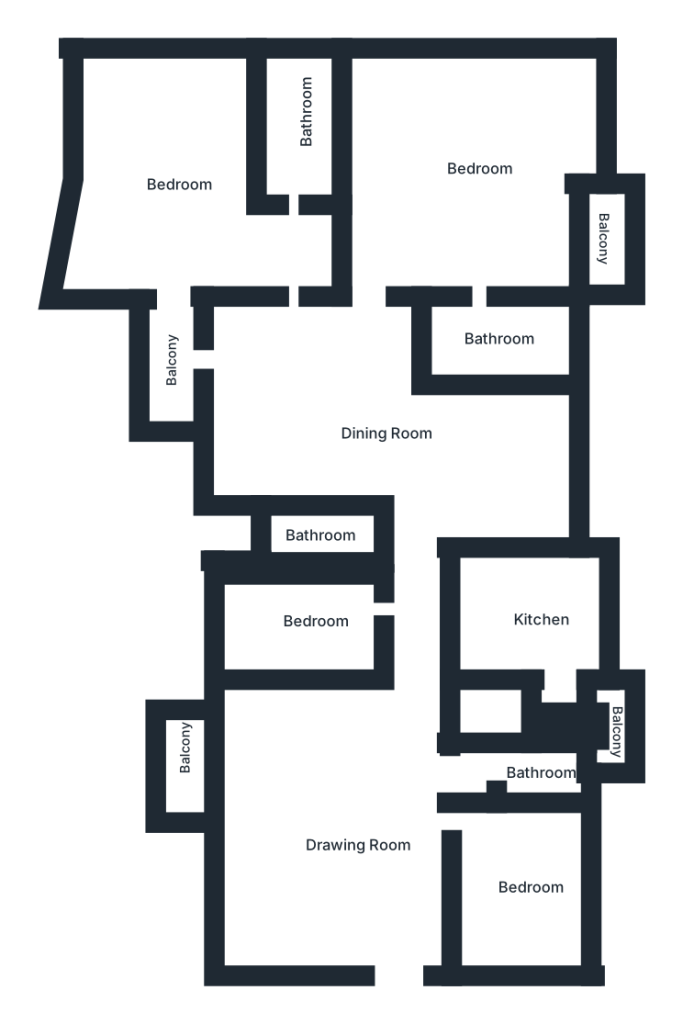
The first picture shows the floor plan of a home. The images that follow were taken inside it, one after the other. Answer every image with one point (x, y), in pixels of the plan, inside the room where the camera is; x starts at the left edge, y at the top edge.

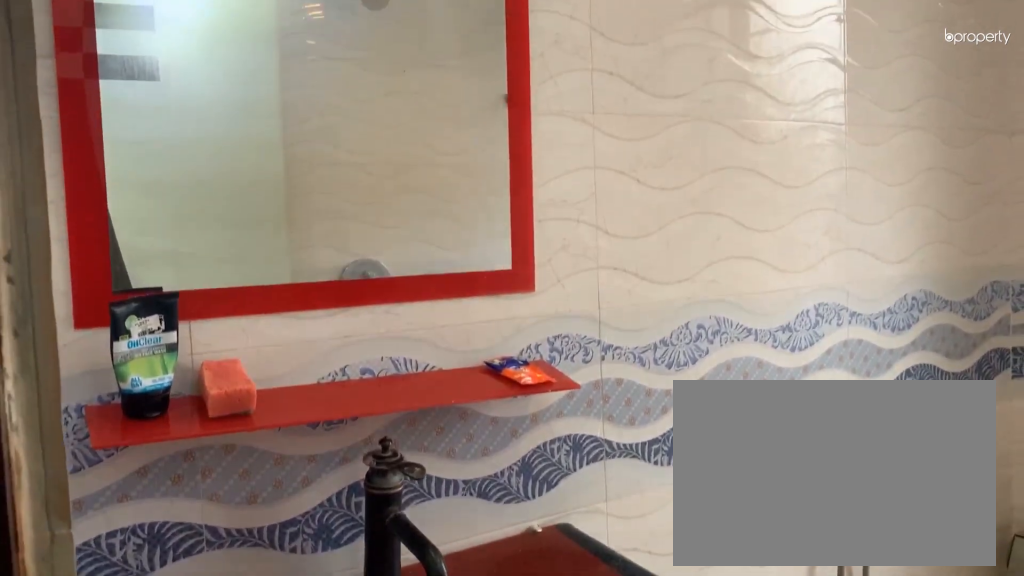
(543, 773)
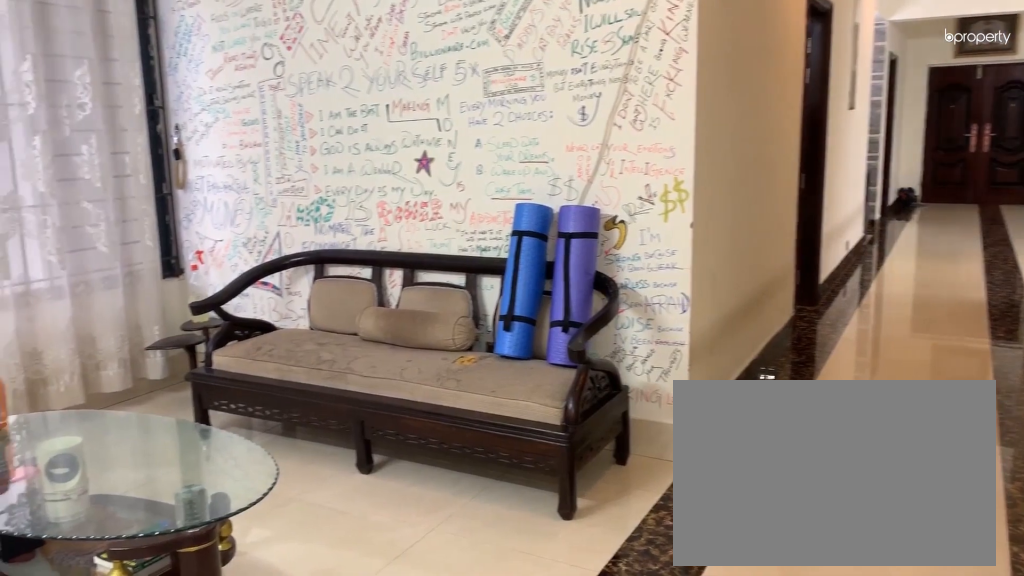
(367, 405)
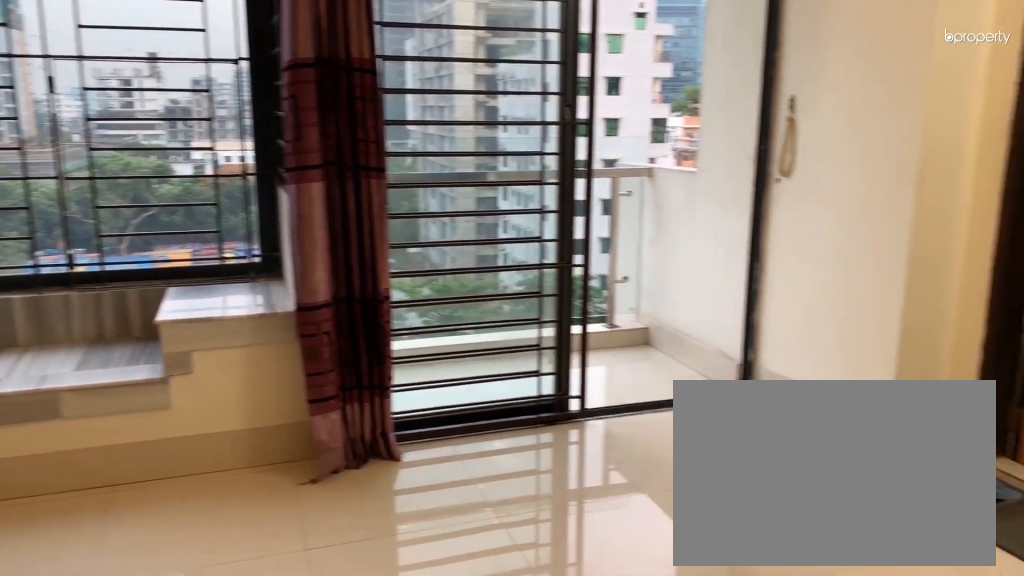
(473, 168)
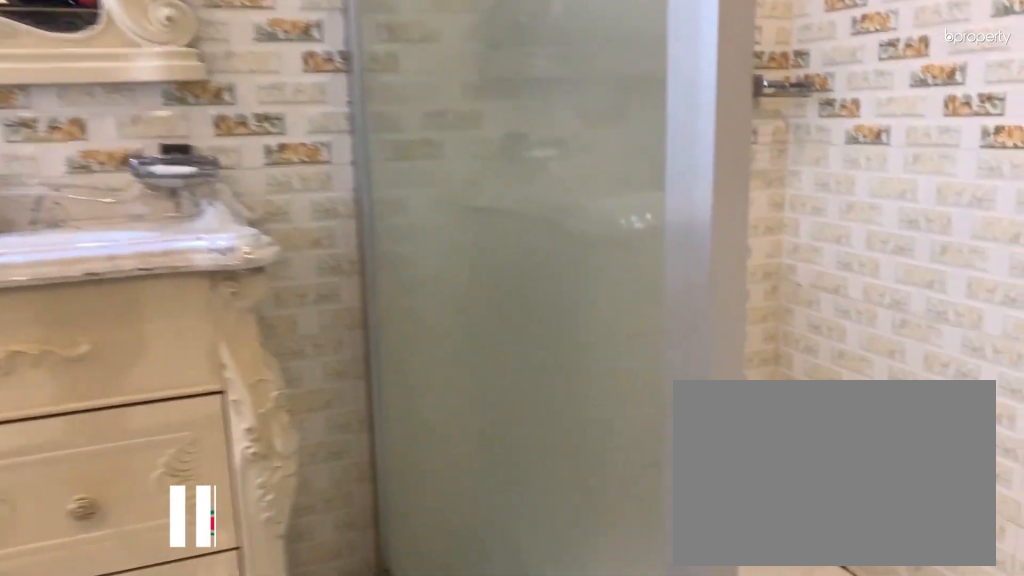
(500, 338)
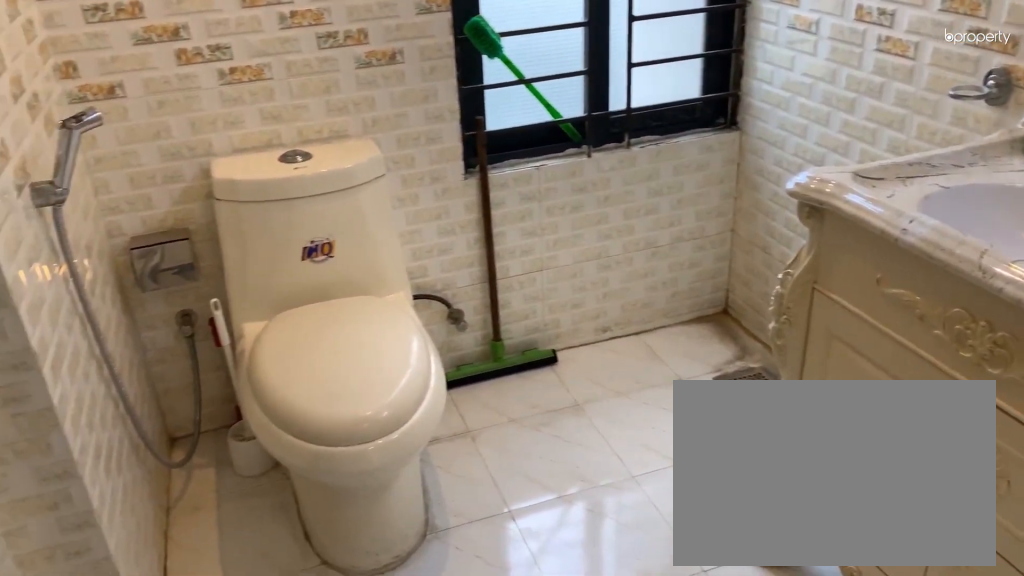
(500, 338)
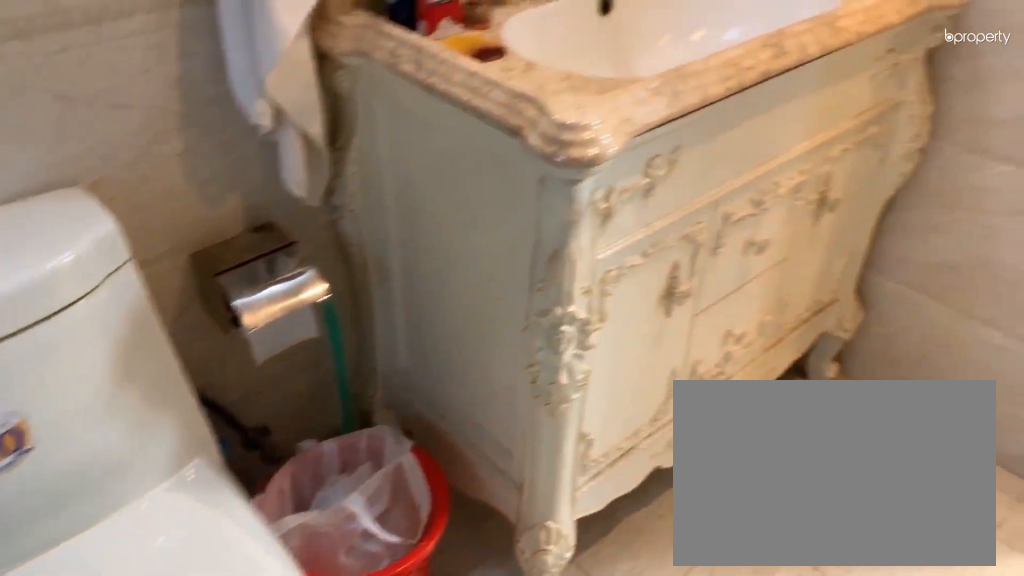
(299, 129)
